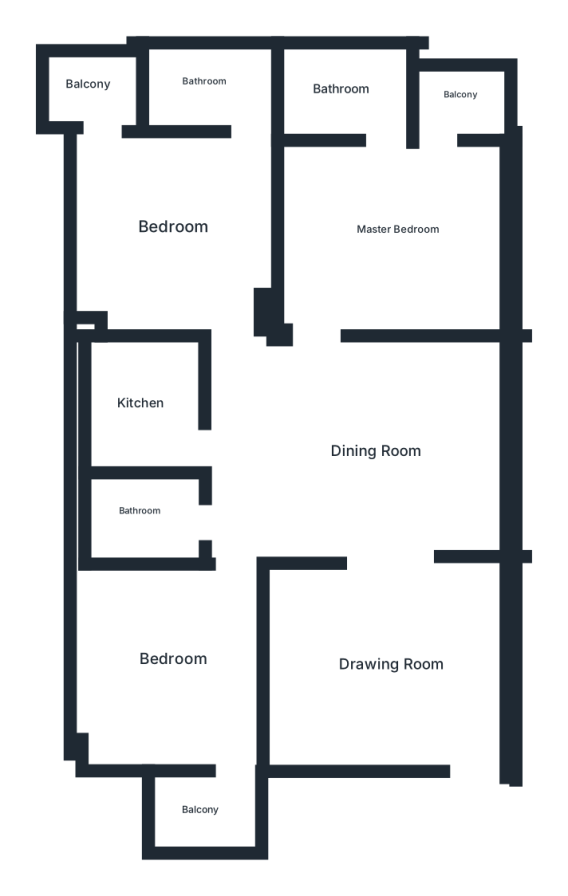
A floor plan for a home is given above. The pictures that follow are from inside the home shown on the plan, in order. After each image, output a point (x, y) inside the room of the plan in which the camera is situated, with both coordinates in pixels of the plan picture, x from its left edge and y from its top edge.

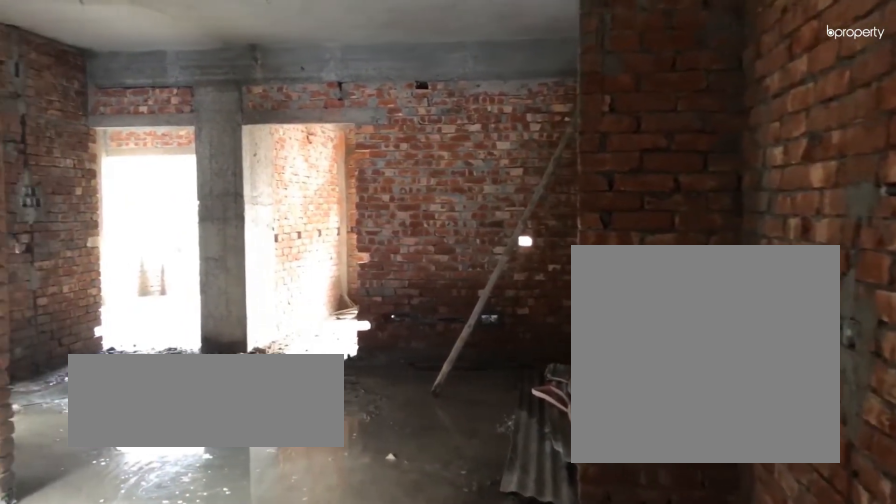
(393, 670)
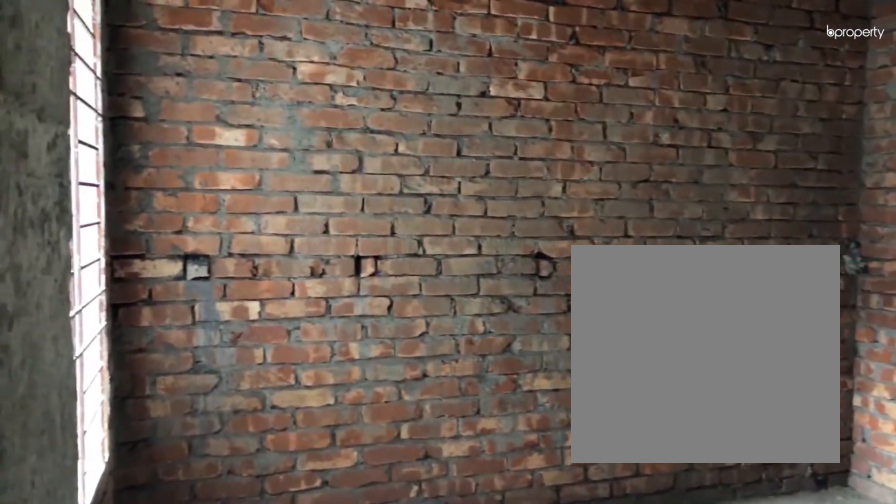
(393, 670)
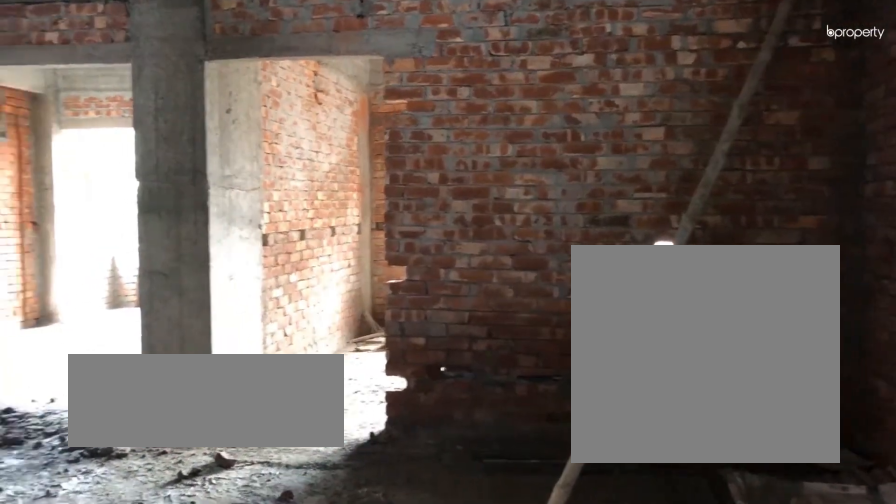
(377, 451)
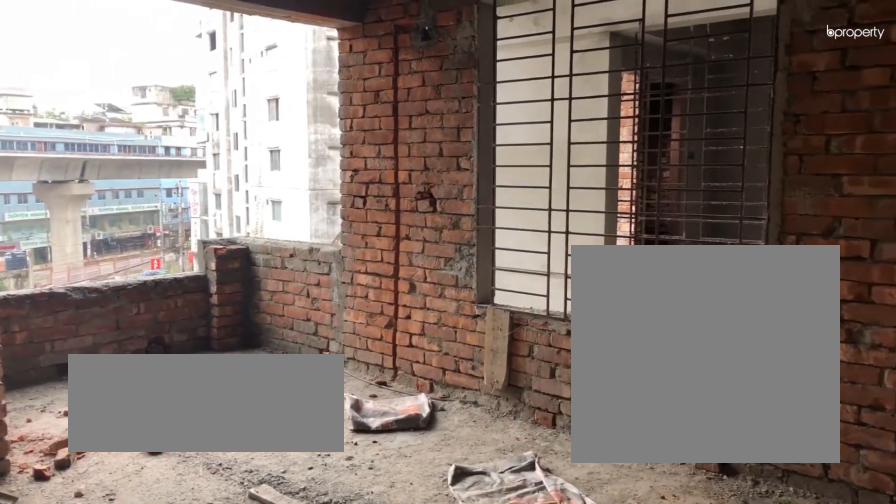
(399, 229)
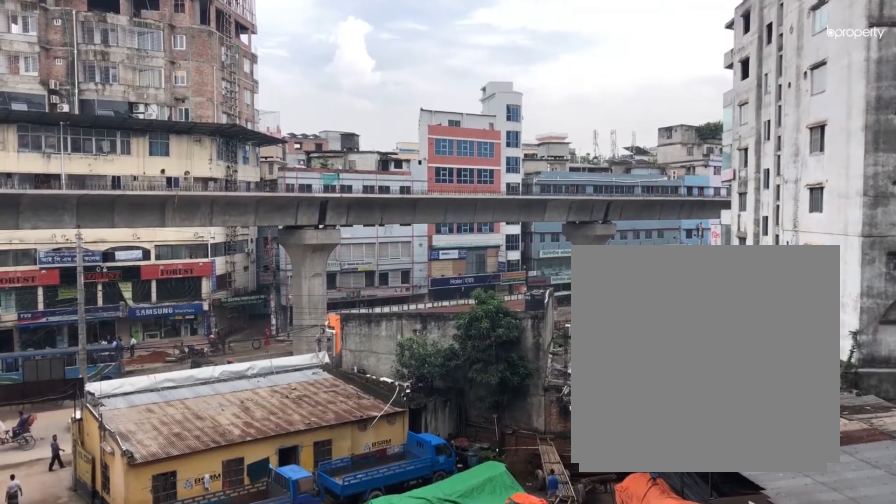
(457, 98)
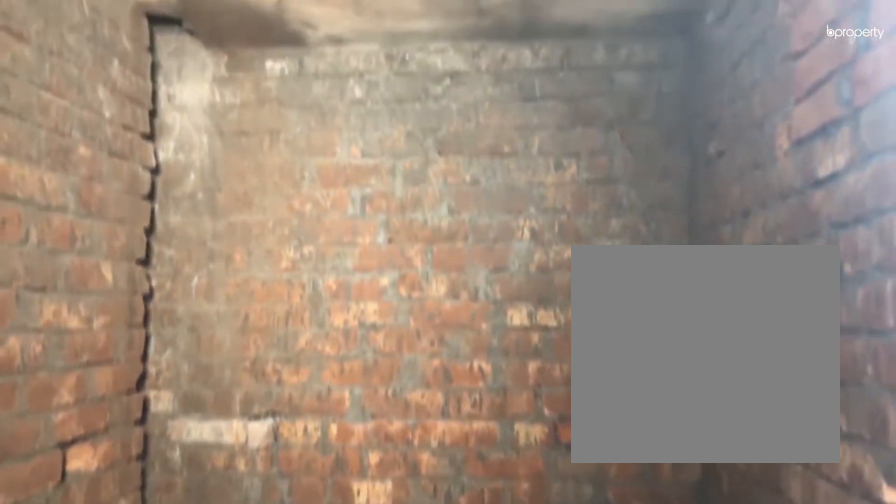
(346, 83)
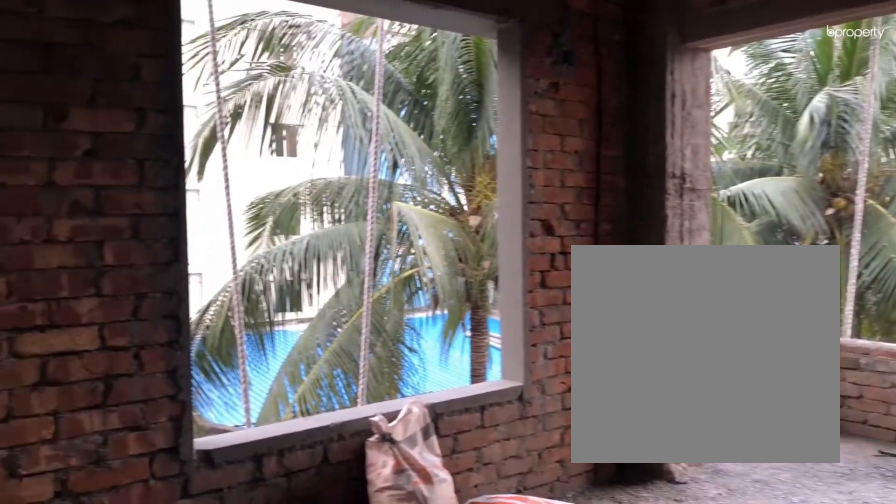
(188, 235)
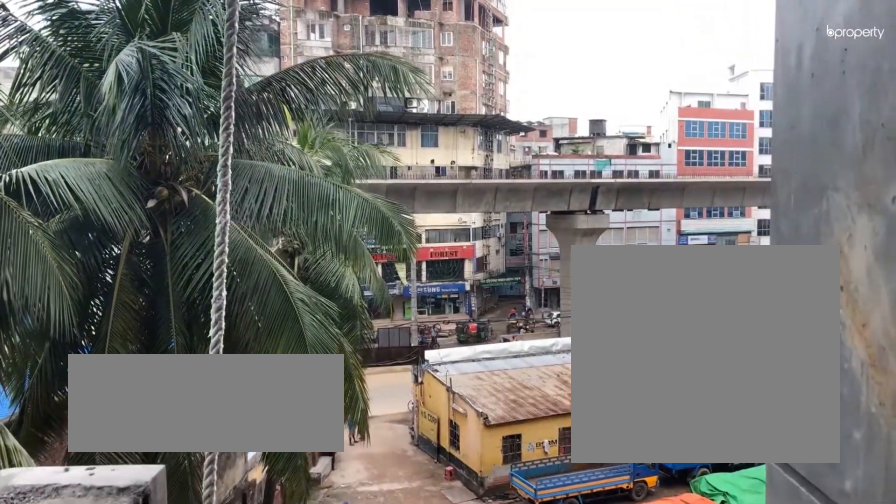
(98, 91)
